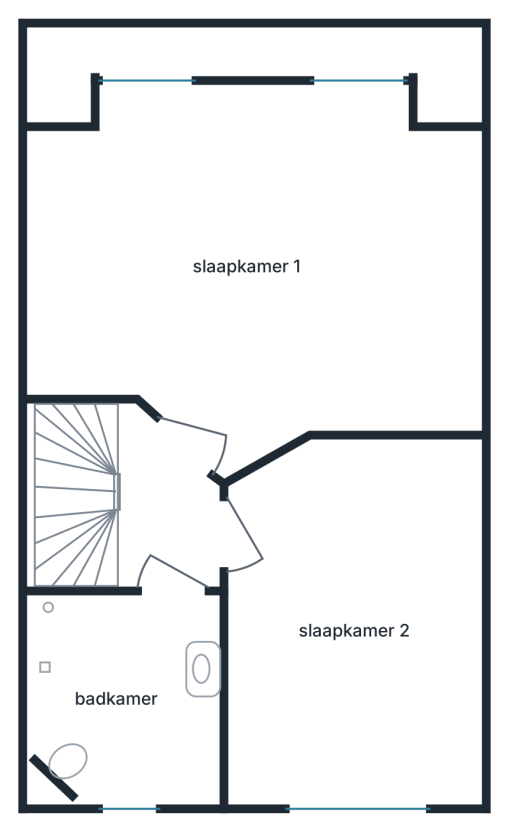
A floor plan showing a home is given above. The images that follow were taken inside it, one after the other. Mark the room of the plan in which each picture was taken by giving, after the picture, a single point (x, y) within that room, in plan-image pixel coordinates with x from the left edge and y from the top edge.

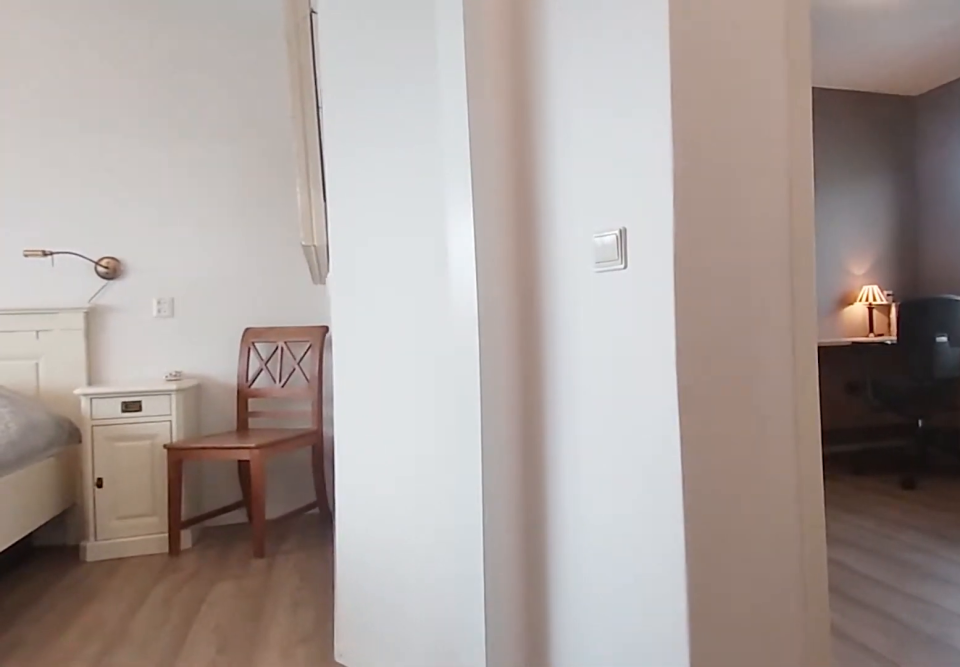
(163, 511)
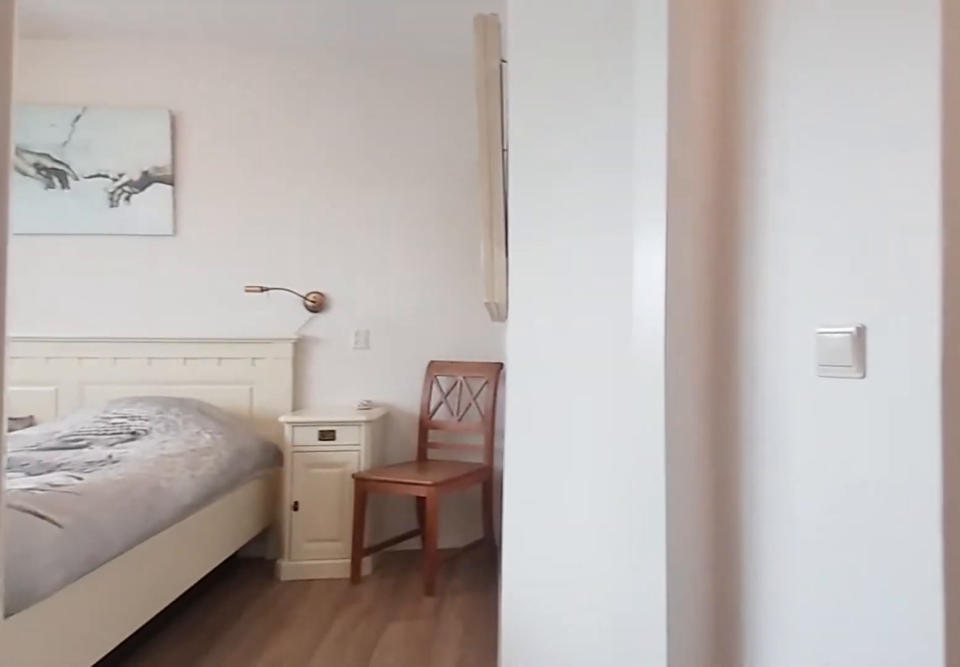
(163, 511)
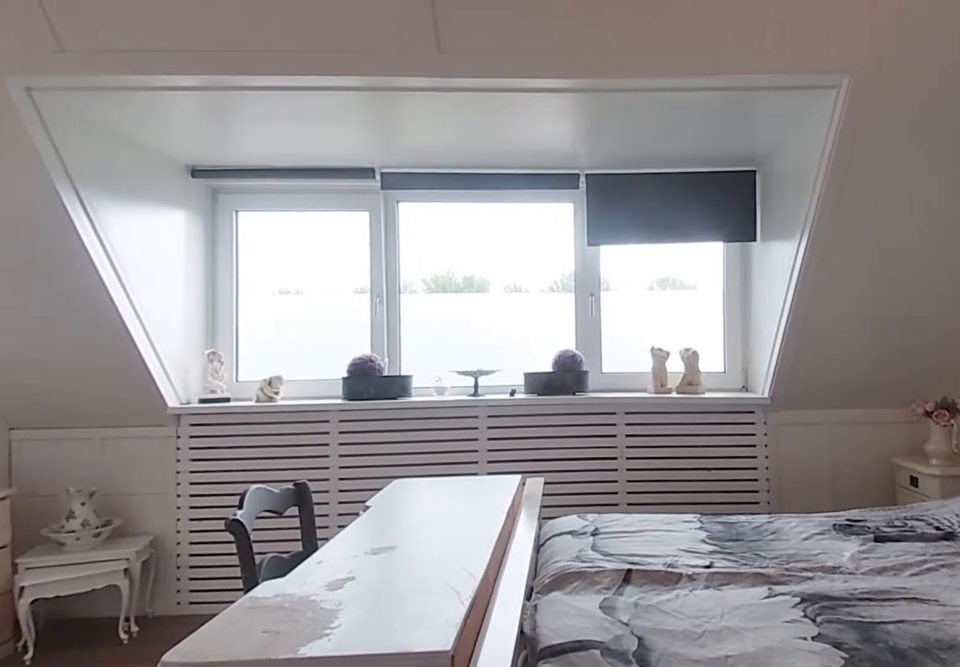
(259, 262)
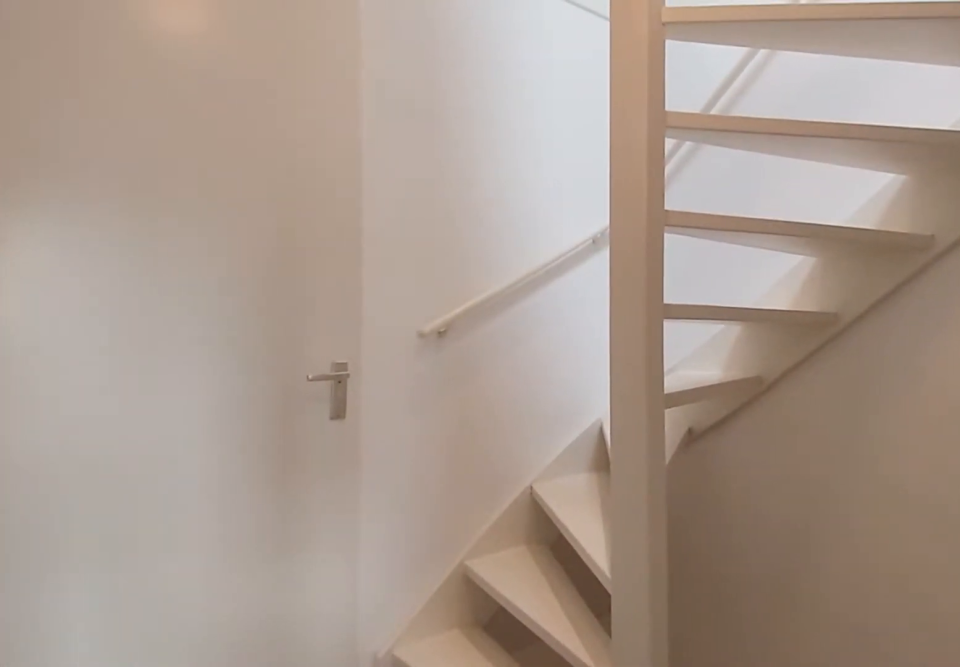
(164, 511)
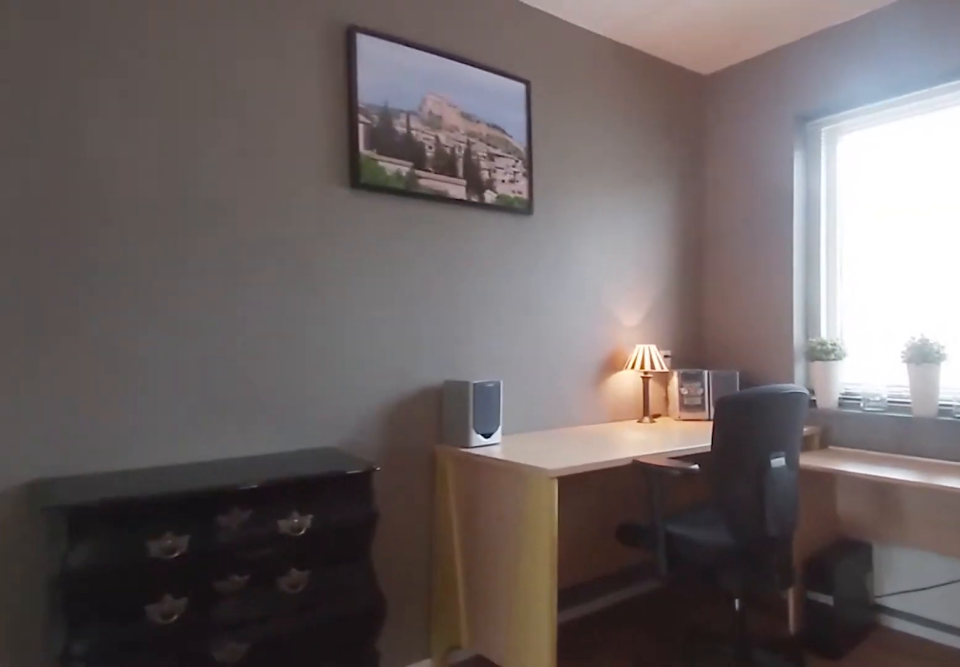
(355, 623)
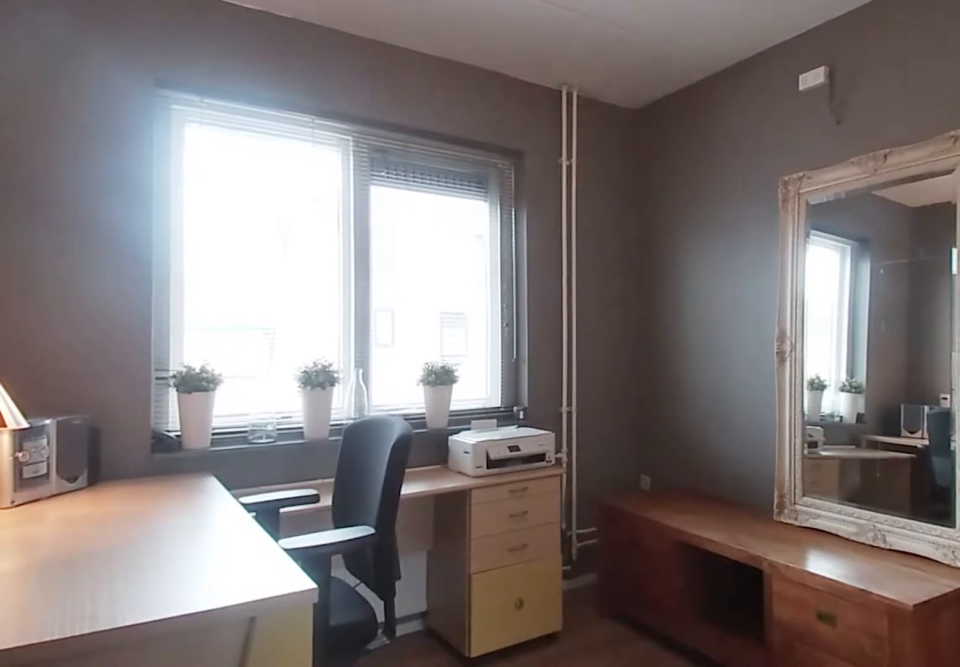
(355, 623)
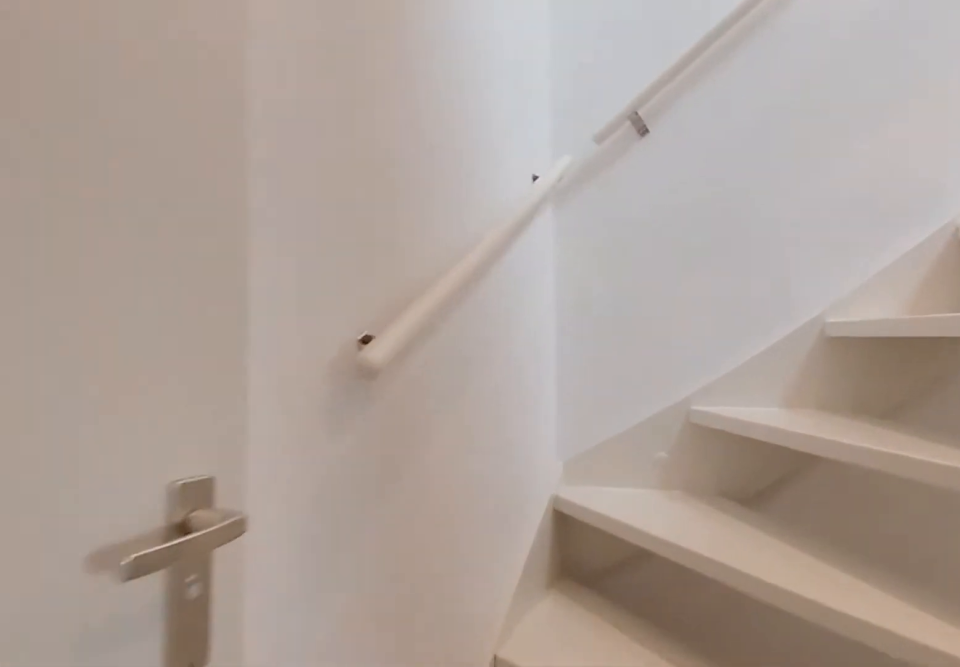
(163, 511)
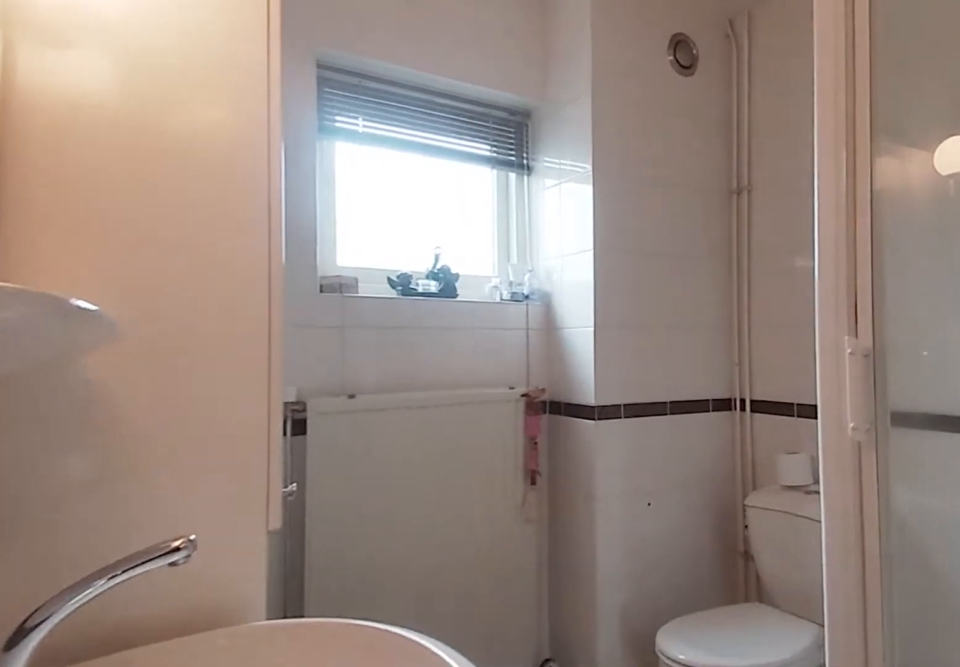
(127, 695)
